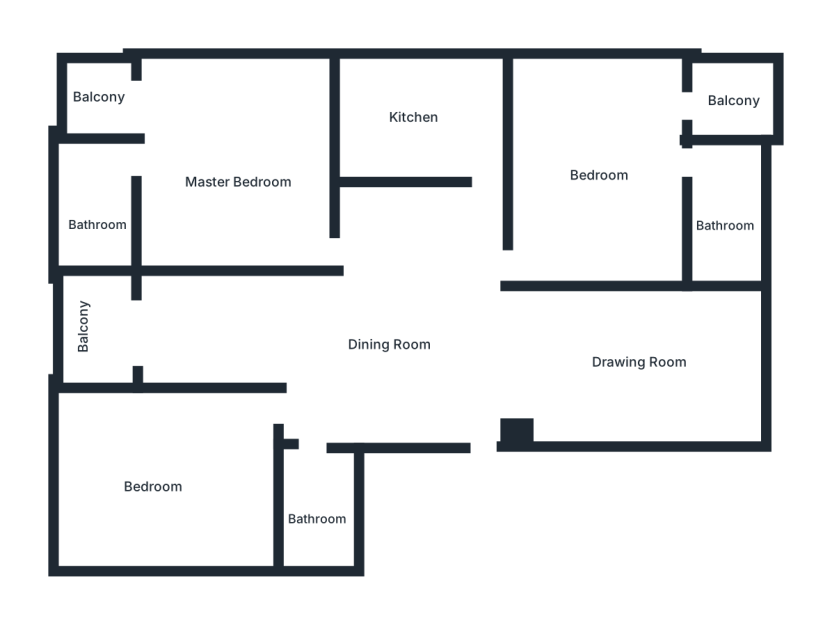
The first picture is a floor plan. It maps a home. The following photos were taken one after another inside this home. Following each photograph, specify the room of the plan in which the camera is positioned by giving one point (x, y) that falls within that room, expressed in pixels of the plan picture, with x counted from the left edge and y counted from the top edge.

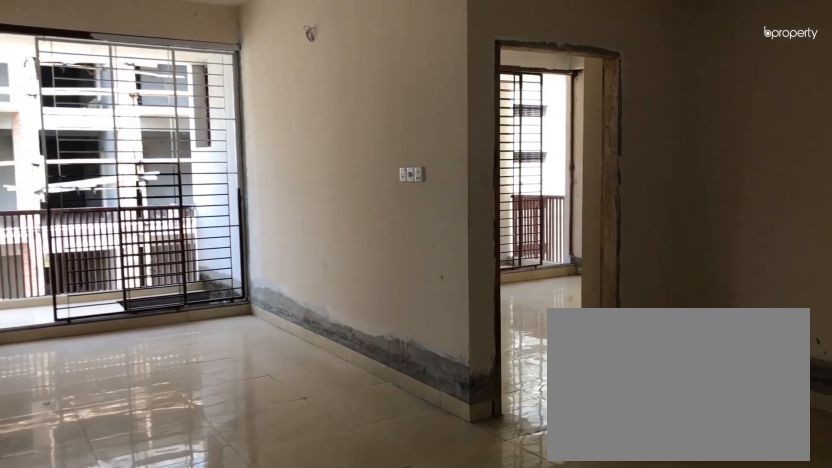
(363, 349)
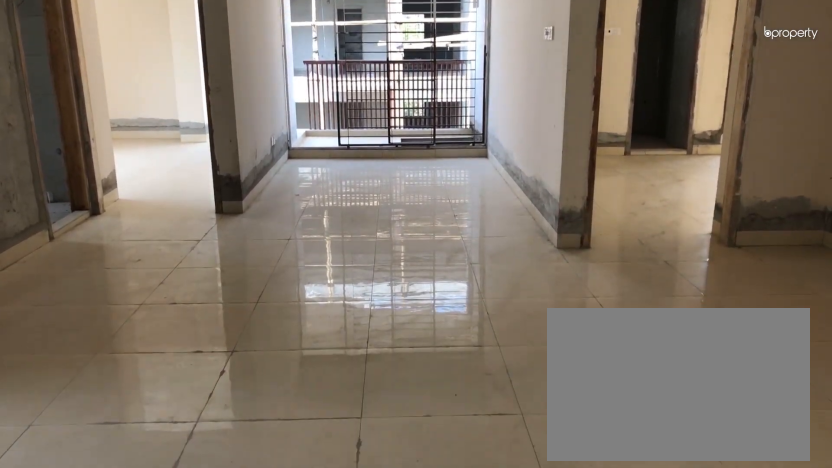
(363, 349)
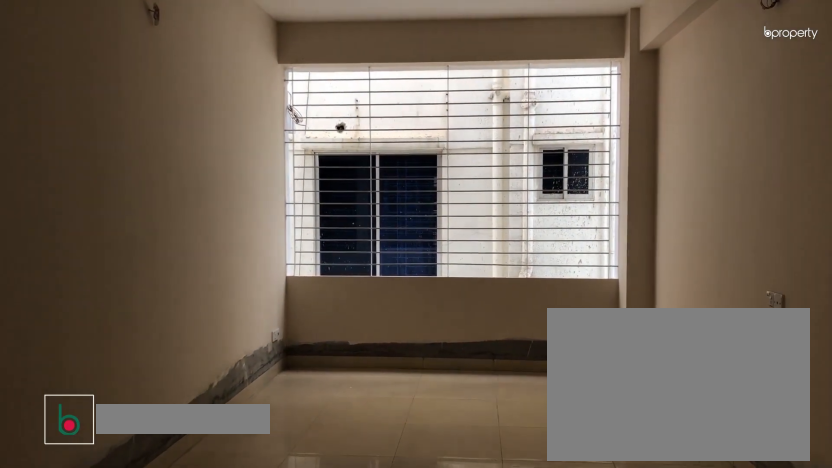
(640, 364)
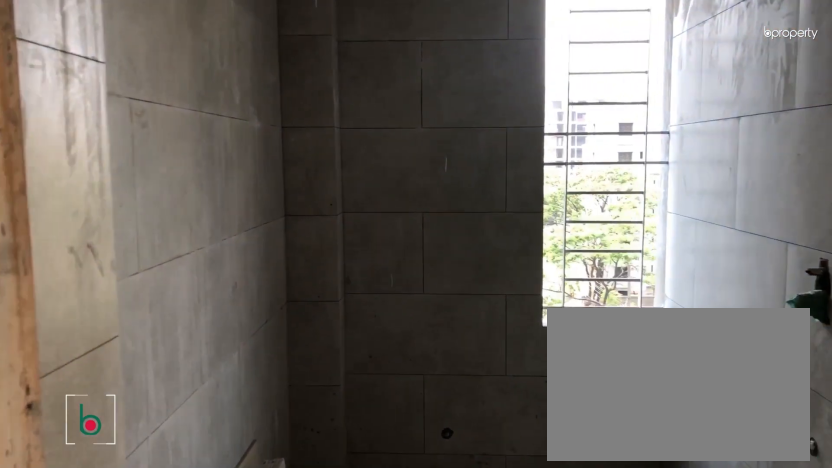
(316, 500)
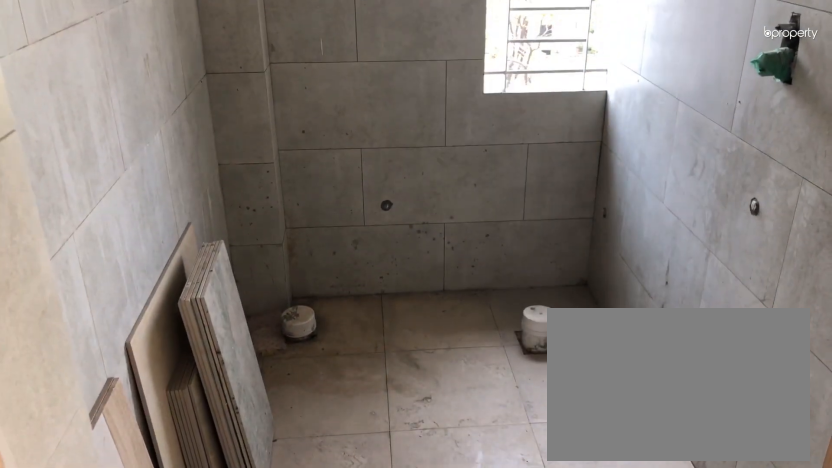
(316, 500)
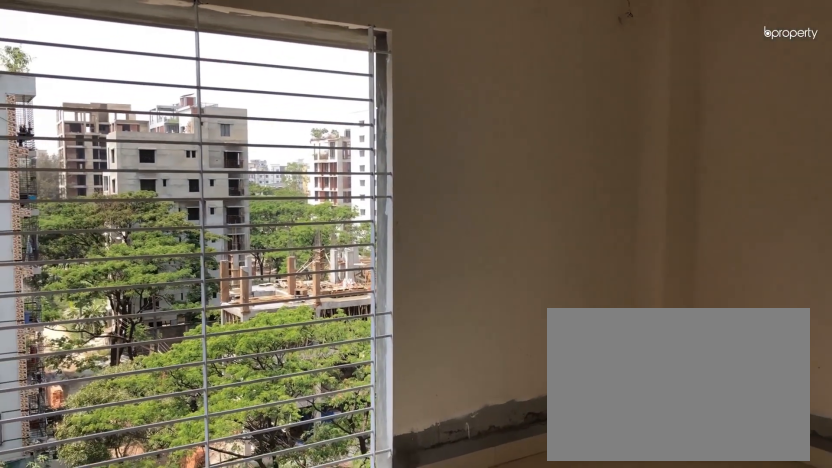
(172, 467)
